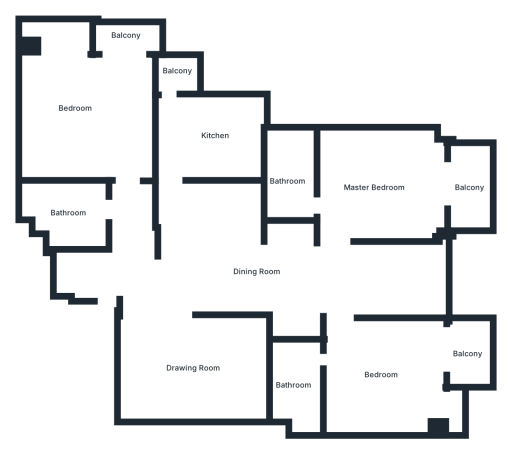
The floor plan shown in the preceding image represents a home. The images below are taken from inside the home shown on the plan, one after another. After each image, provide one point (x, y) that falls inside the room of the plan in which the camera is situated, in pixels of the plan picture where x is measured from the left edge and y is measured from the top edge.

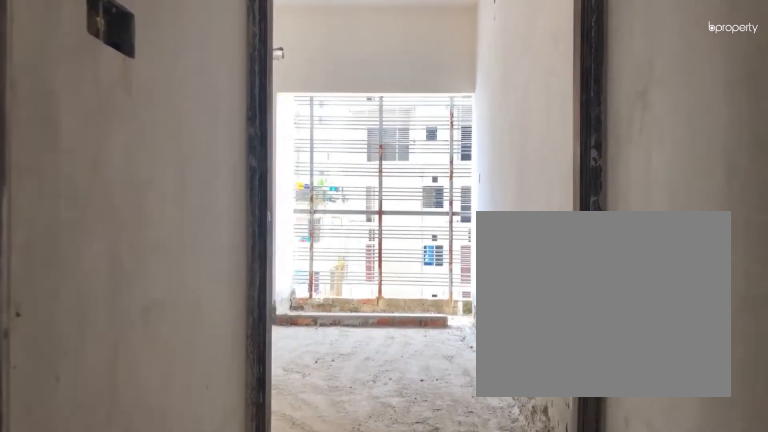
(124, 150)
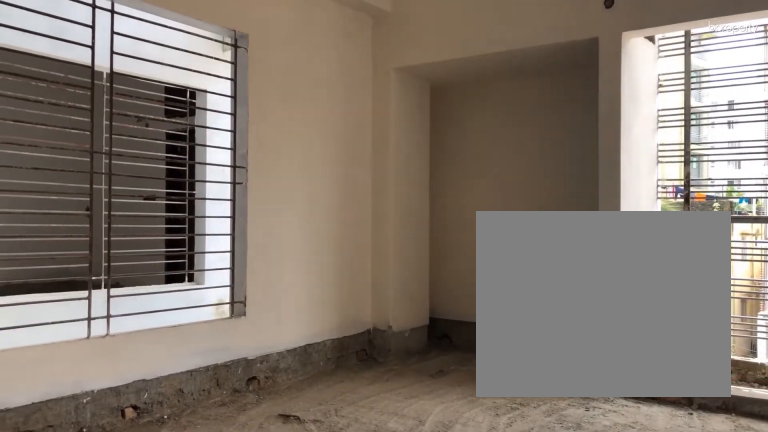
(76, 101)
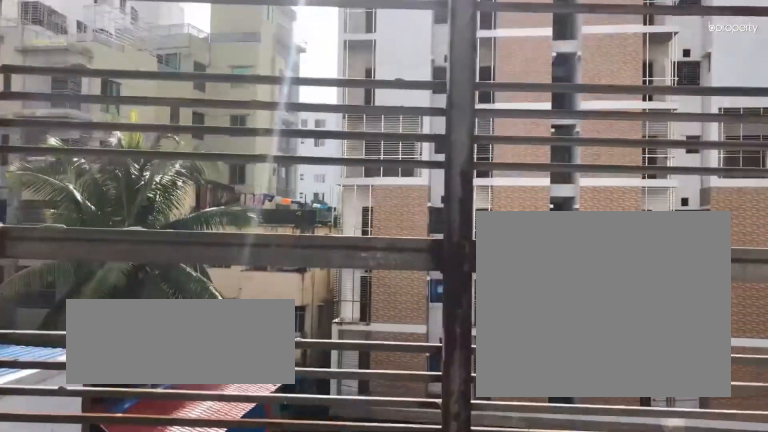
(124, 41)
